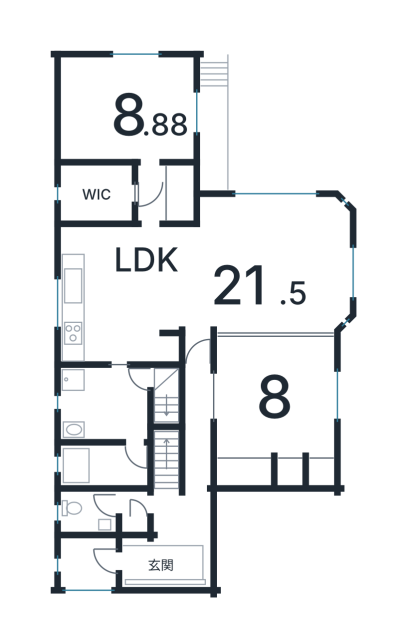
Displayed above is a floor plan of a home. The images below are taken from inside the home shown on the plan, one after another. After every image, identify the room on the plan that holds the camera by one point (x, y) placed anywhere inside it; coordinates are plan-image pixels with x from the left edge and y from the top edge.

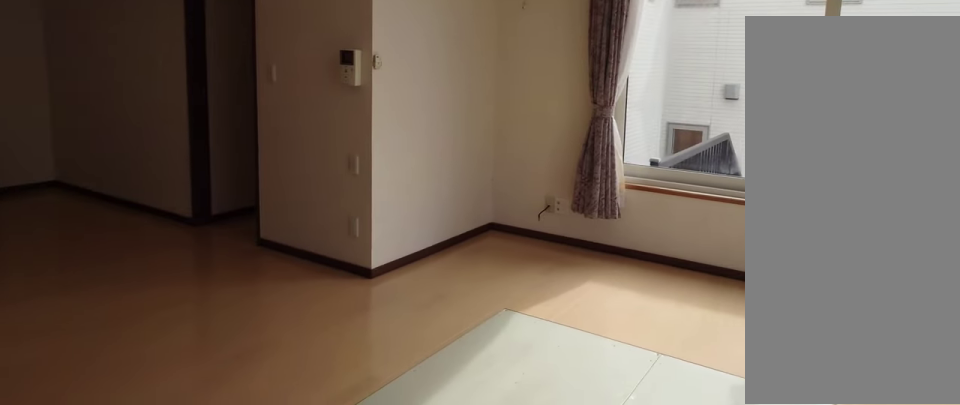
(256, 262)
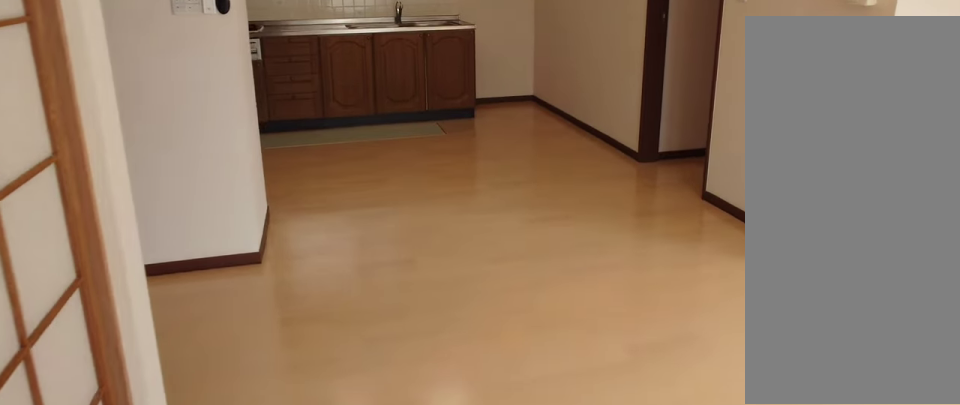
(256, 262)
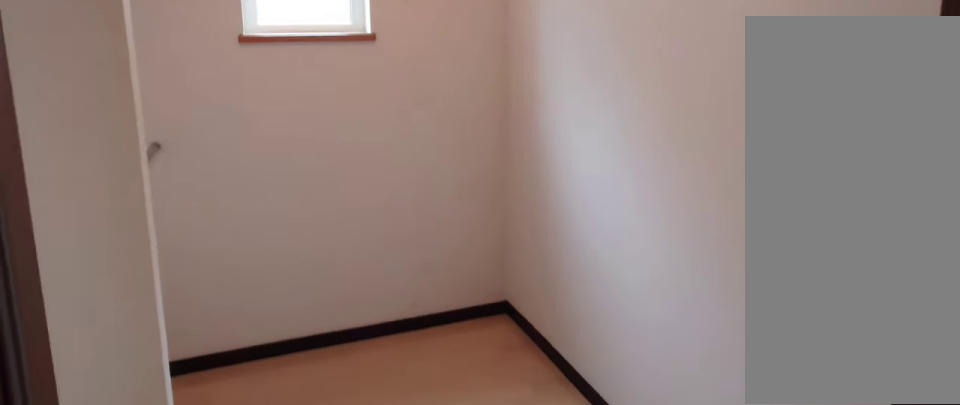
(95, 191)
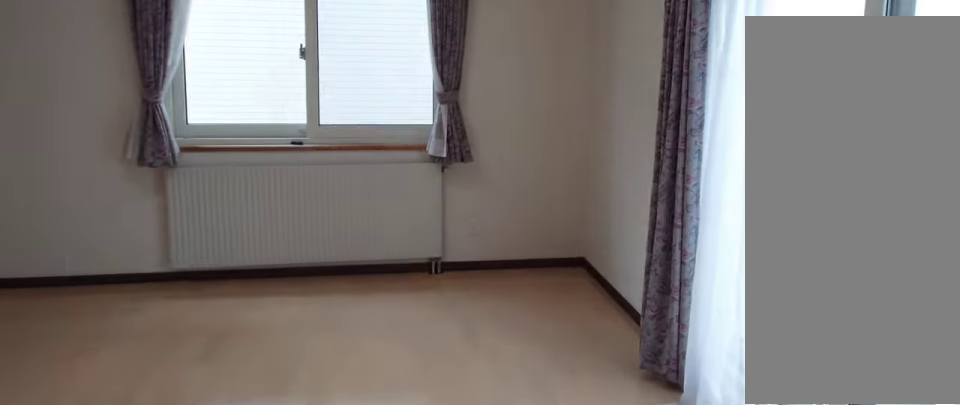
(122, 102)
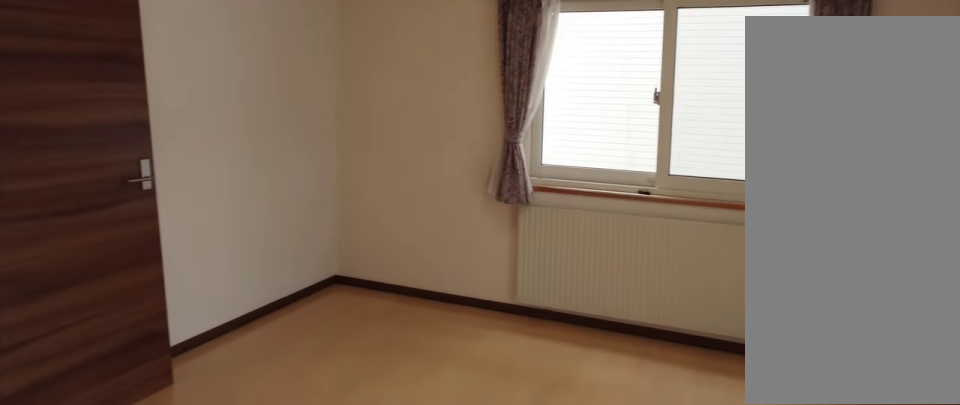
(122, 102)
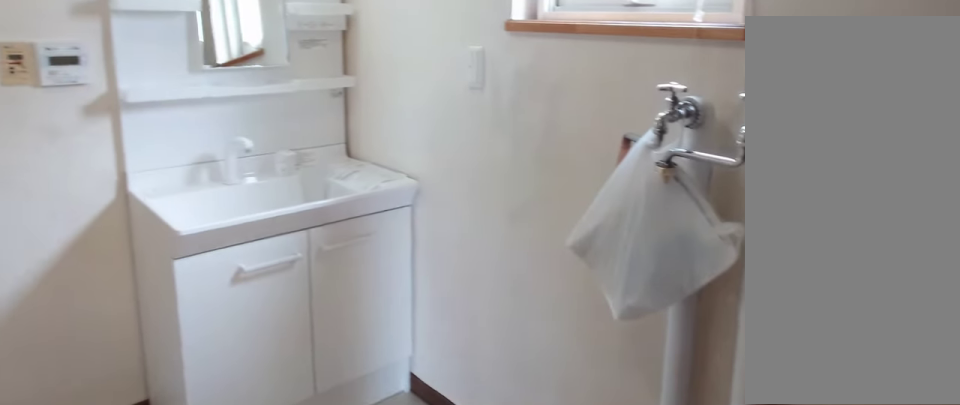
(109, 402)
